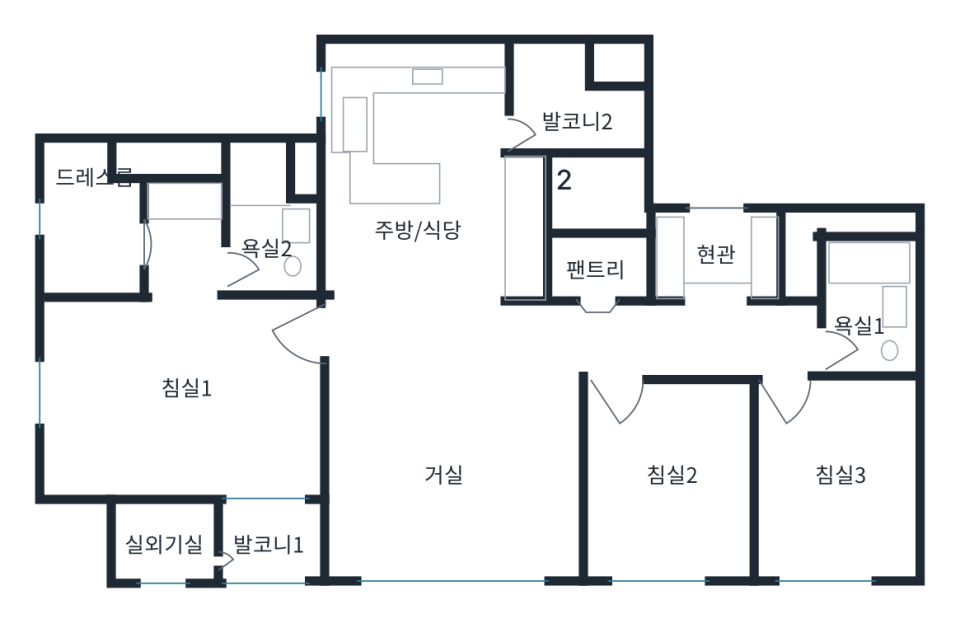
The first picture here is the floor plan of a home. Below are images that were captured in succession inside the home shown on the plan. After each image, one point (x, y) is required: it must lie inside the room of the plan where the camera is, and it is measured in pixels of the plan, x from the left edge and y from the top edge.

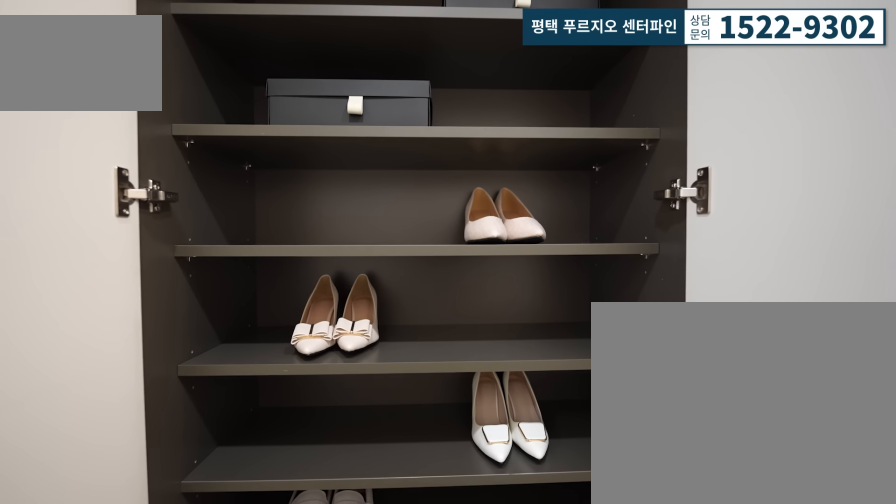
(720, 259)
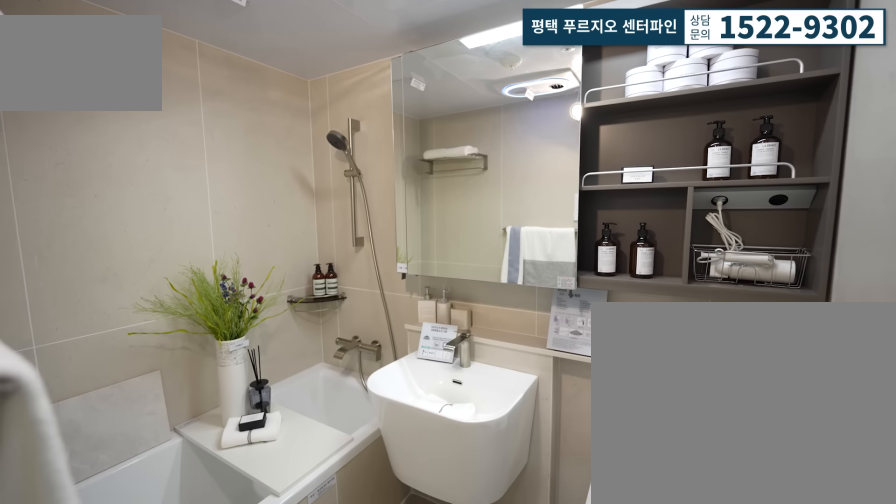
(857, 319)
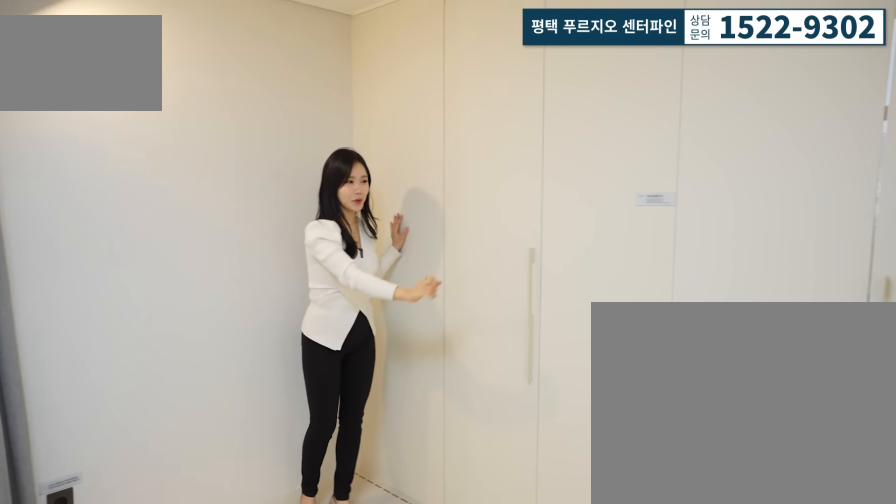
(115, 396)
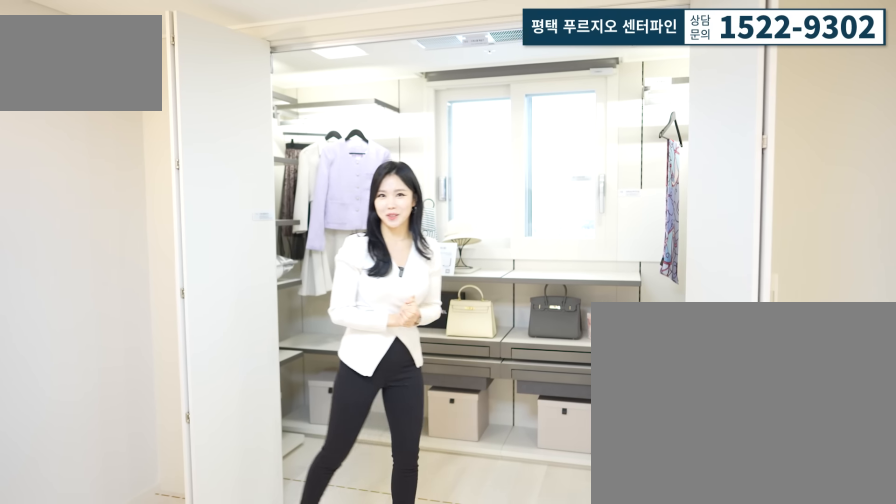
(115, 396)
